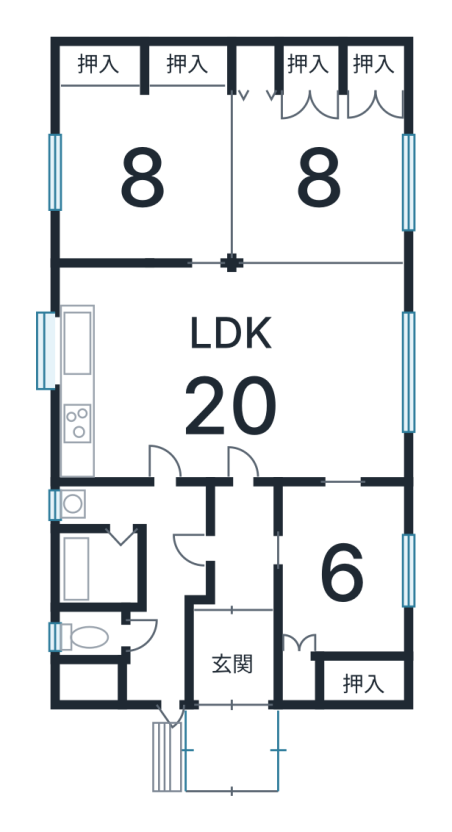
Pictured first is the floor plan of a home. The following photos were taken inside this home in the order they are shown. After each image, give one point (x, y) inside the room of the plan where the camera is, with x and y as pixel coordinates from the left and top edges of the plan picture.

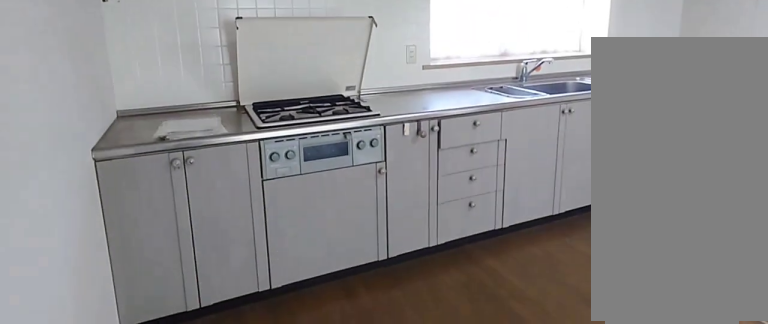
(119, 407)
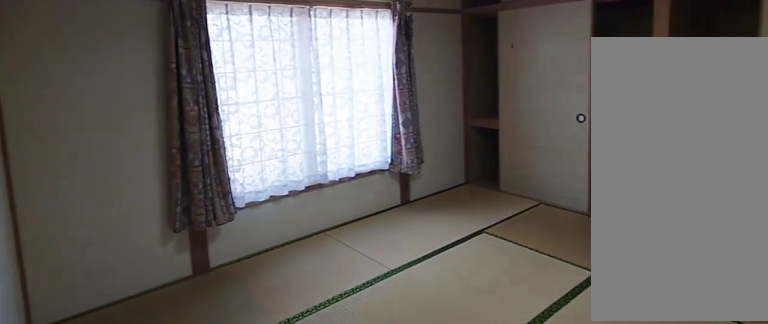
(140, 152)
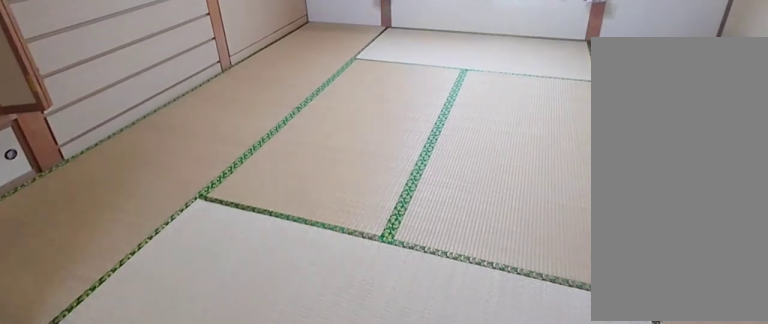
(317, 185)
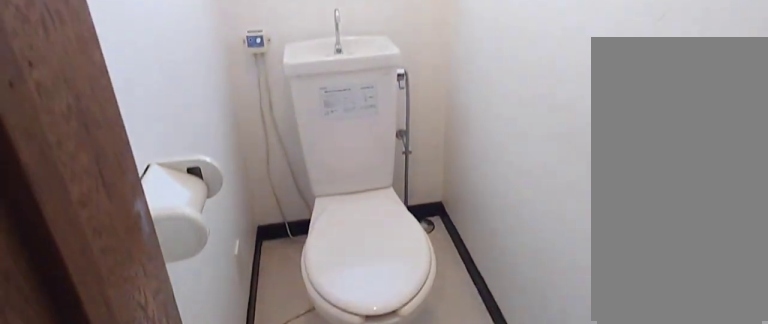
(94, 639)
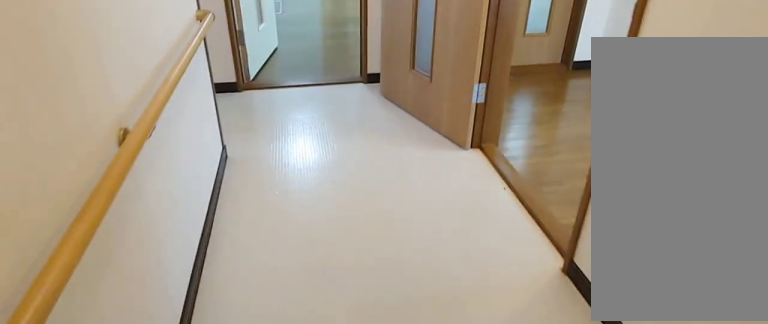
(179, 542)
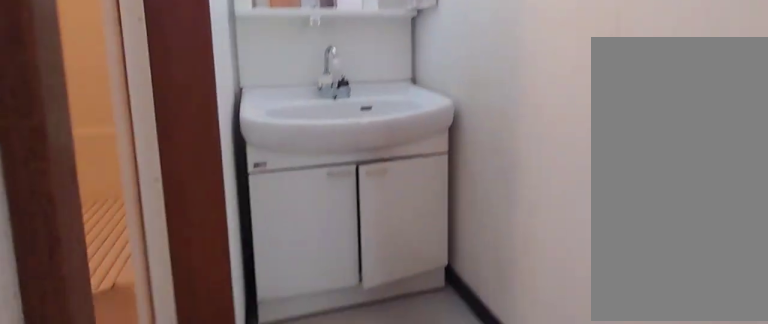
(179, 542)
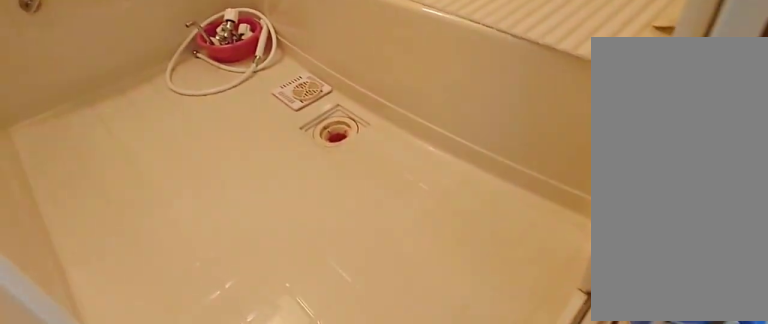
(108, 583)
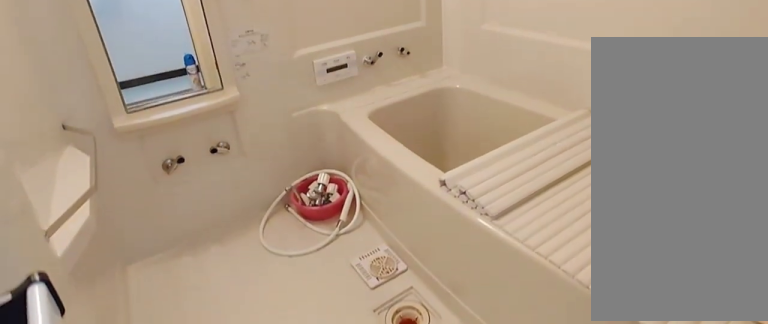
(108, 583)
